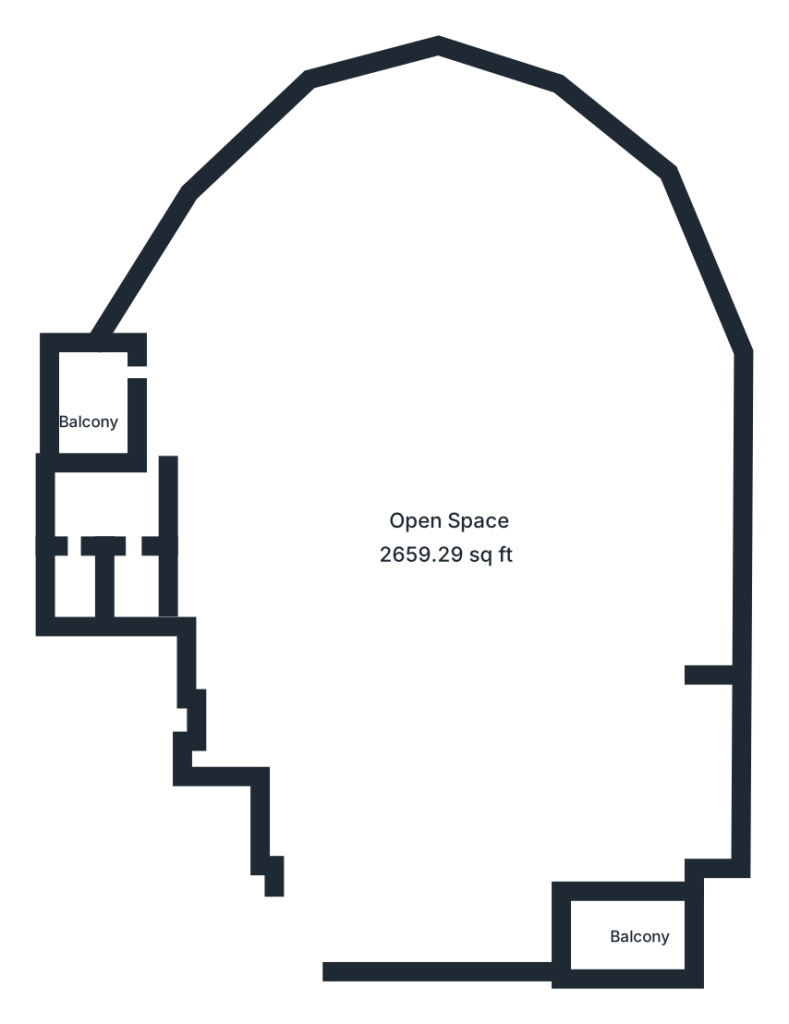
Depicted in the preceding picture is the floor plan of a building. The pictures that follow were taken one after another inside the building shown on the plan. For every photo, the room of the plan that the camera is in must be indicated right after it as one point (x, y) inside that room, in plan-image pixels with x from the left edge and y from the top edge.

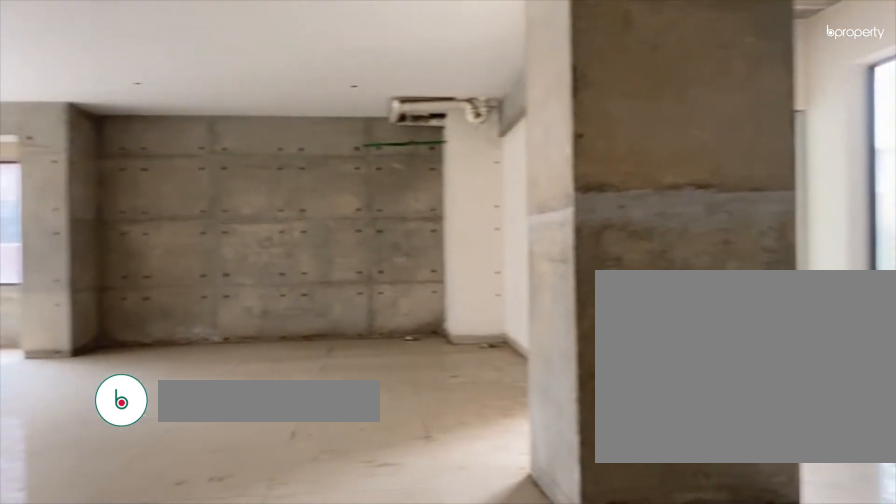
(449, 512)
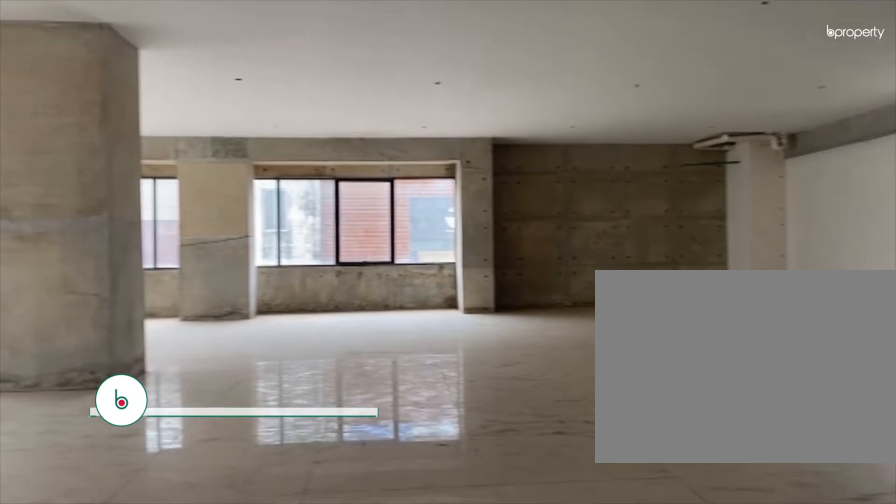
(448, 512)
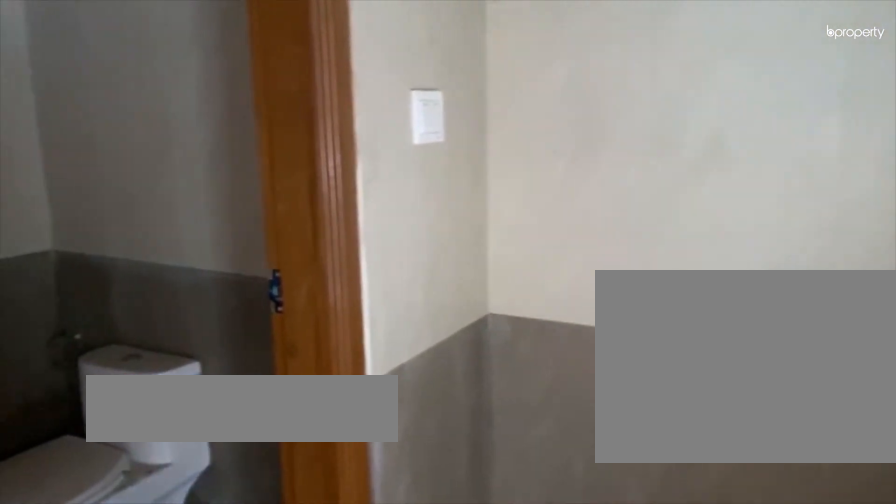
(107, 498)
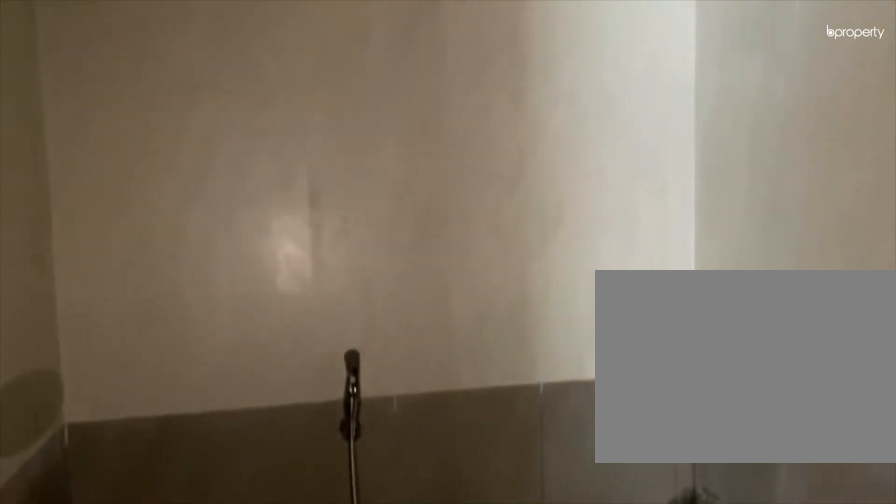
(83, 573)
